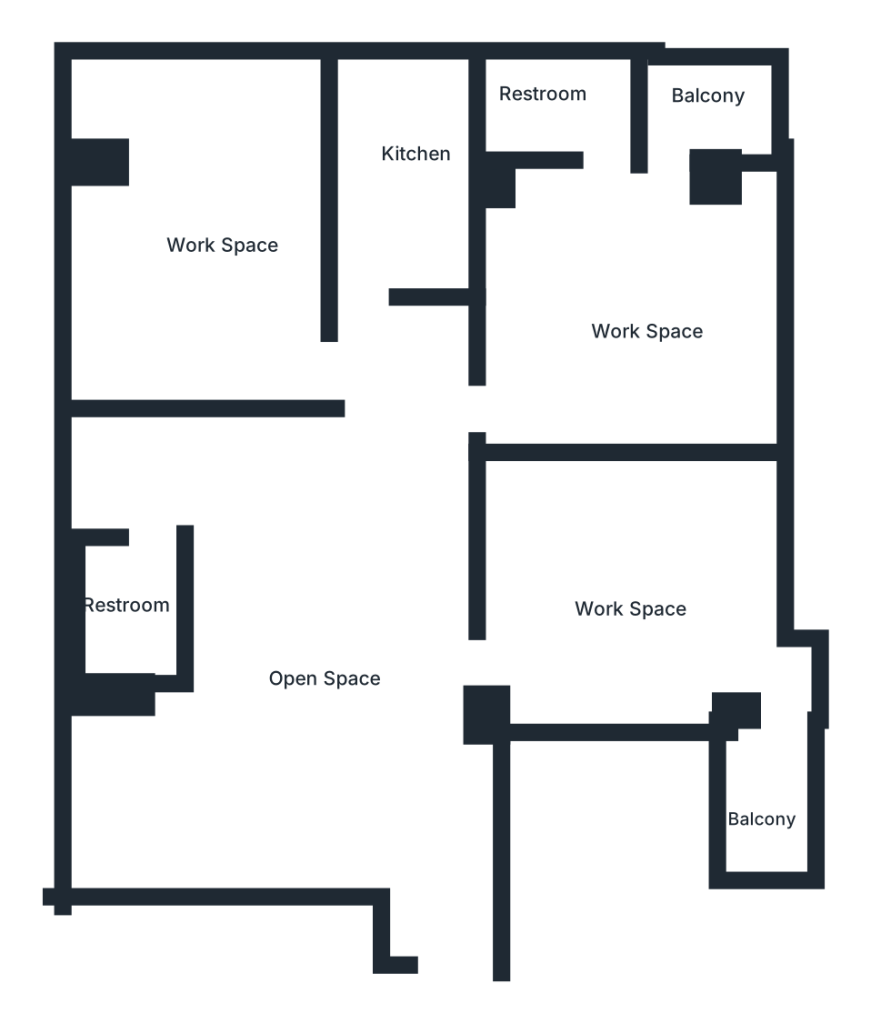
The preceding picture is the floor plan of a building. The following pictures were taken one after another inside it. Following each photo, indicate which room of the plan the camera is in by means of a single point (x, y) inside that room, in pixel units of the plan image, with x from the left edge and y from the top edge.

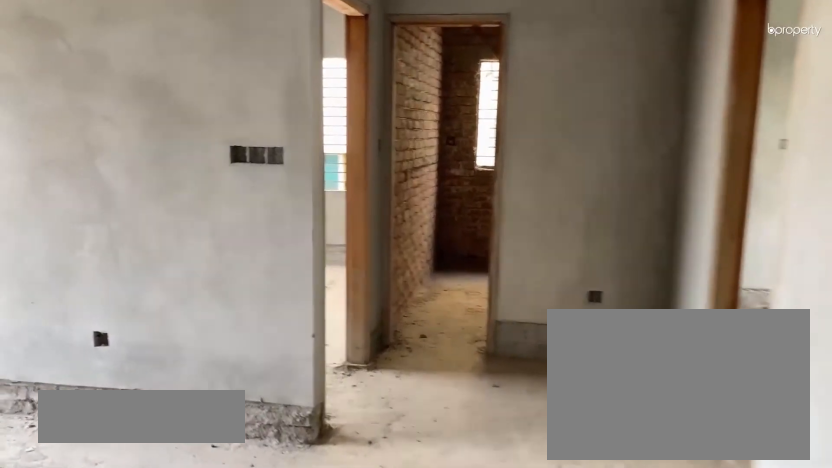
(374, 641)
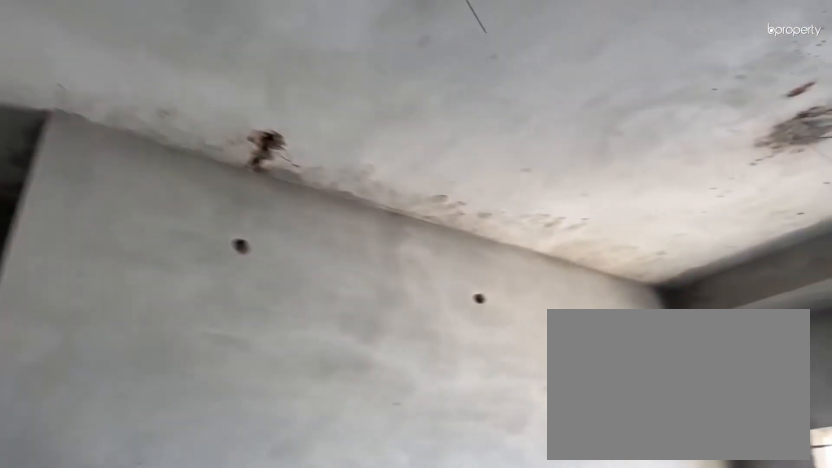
(374, 641)
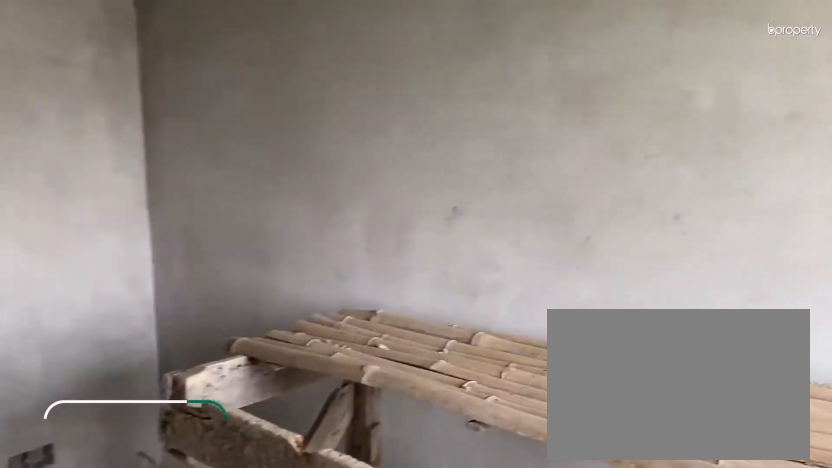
(646, 637)
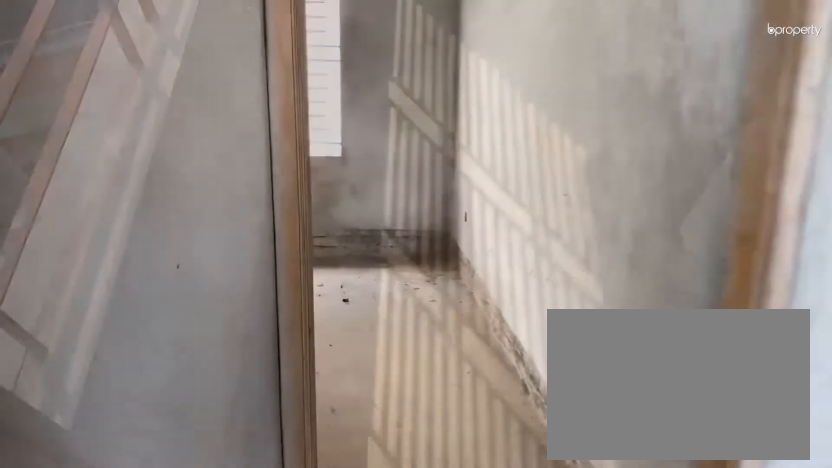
(771, 795)
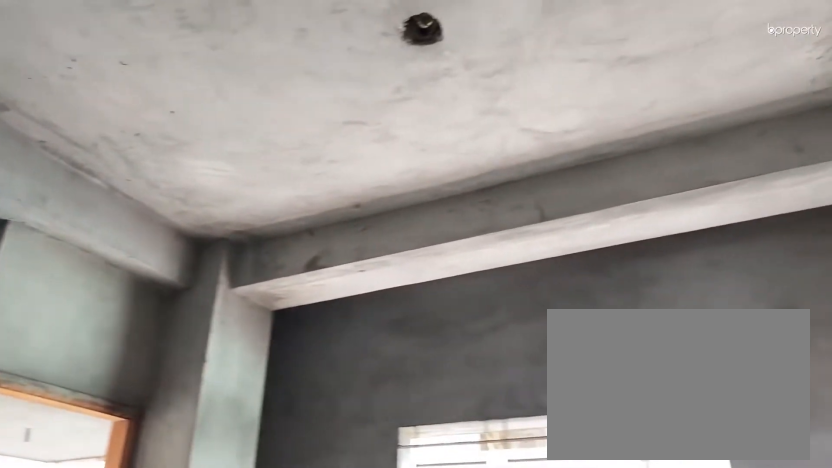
(661, 209)
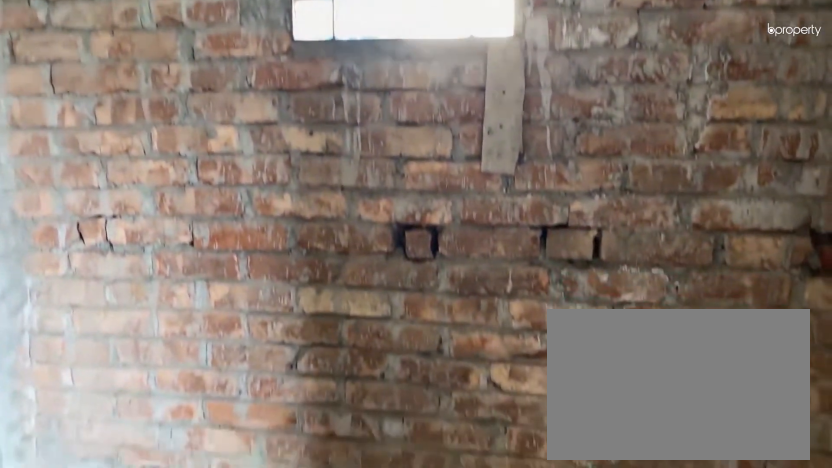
(572, 103)
